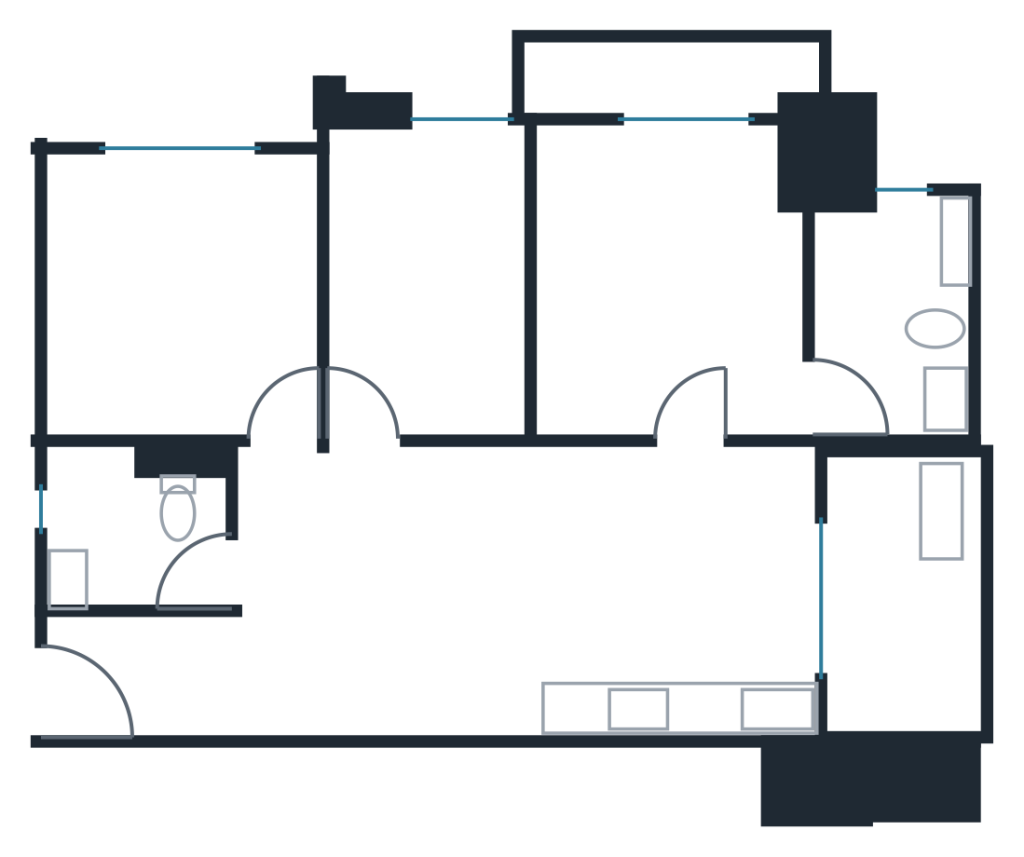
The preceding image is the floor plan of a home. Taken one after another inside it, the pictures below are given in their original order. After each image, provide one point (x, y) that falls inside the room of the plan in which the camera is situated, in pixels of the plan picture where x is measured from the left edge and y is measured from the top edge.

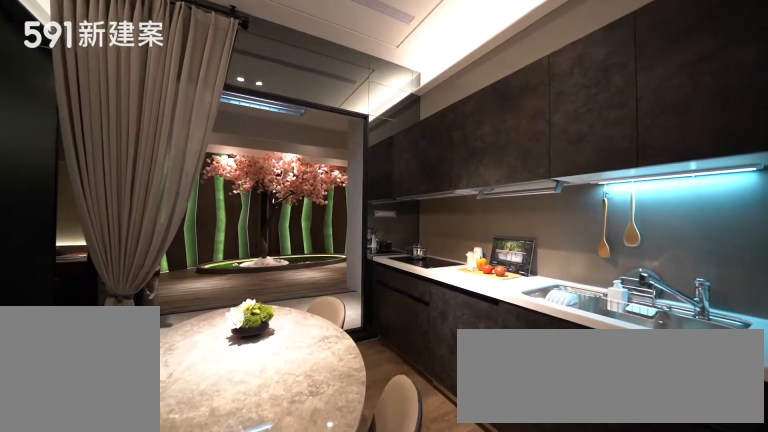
(681, 593)
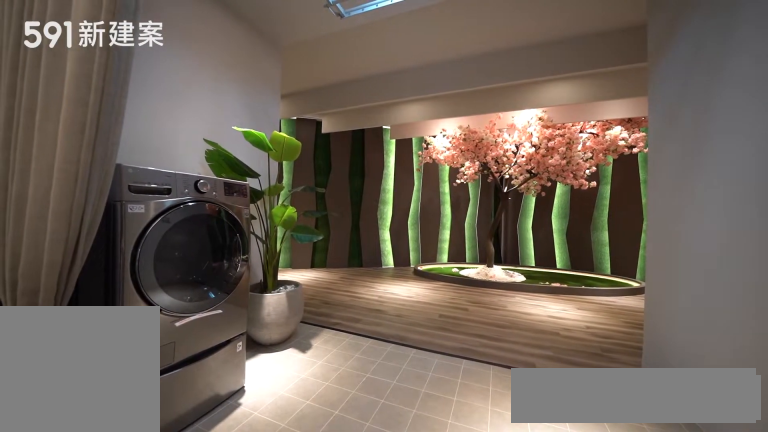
(906, 594)
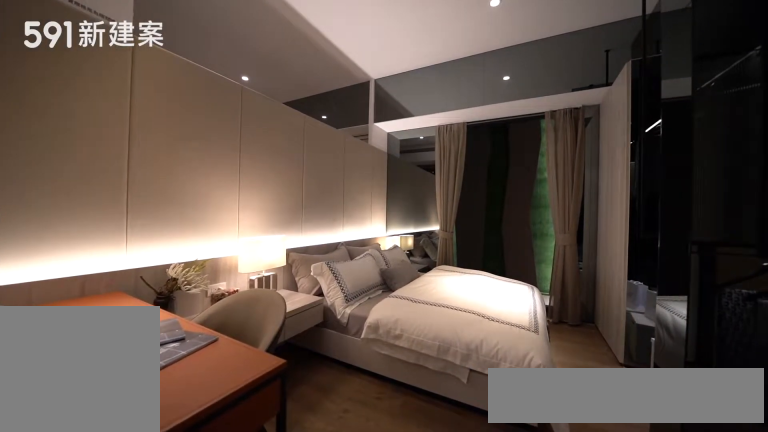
(674, 271)
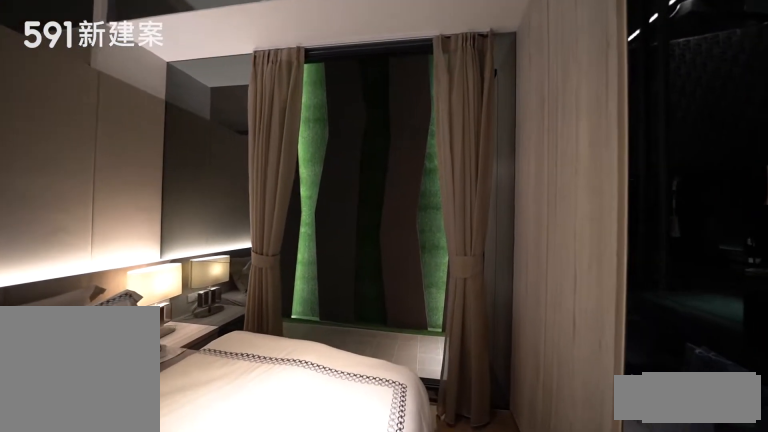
(674, 271)
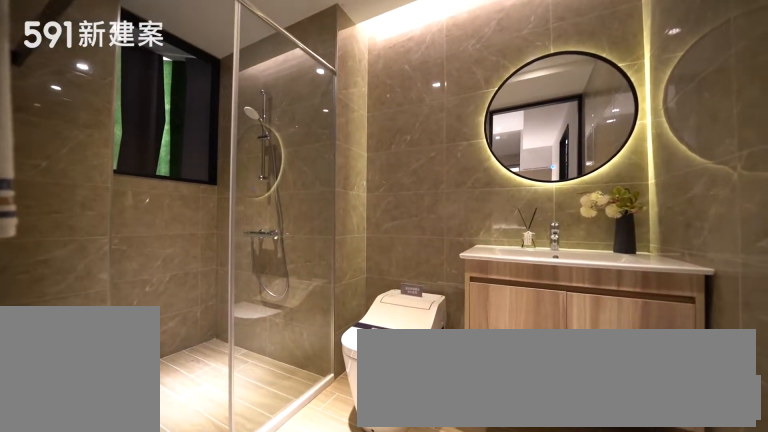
(903, 311)
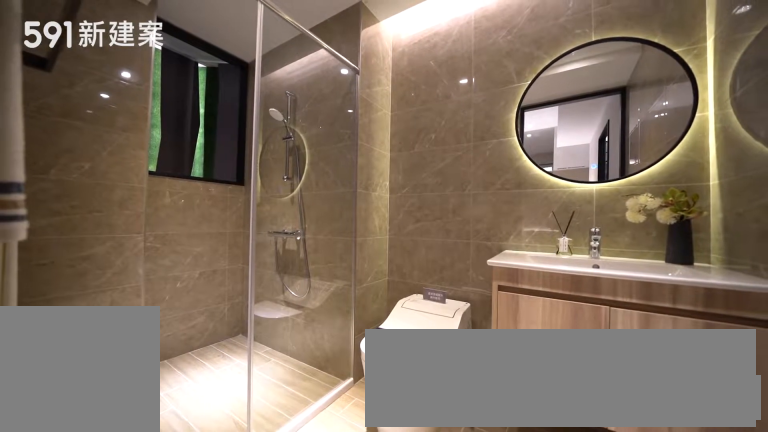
(903, 311)
